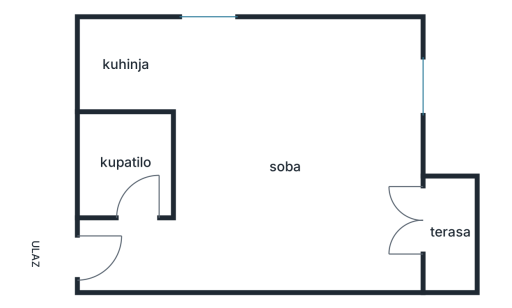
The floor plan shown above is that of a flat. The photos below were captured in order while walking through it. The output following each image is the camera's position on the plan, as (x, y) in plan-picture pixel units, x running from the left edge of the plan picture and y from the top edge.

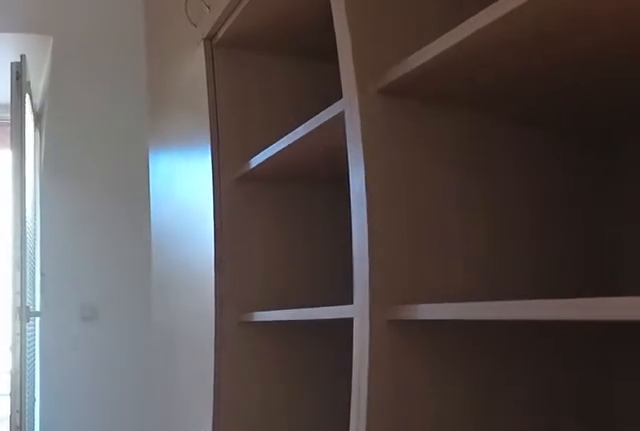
(218, 250)
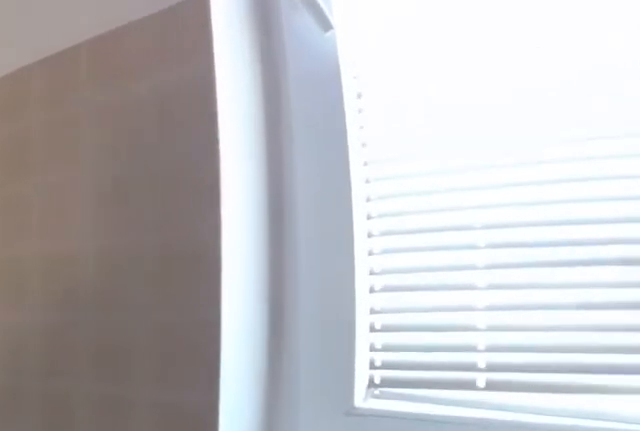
(165, 63)
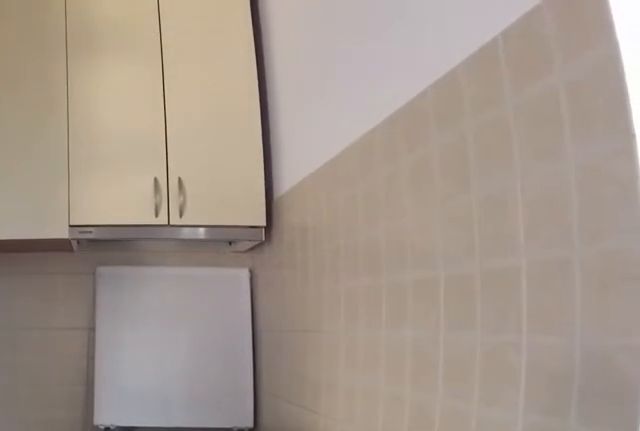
(137, 59)
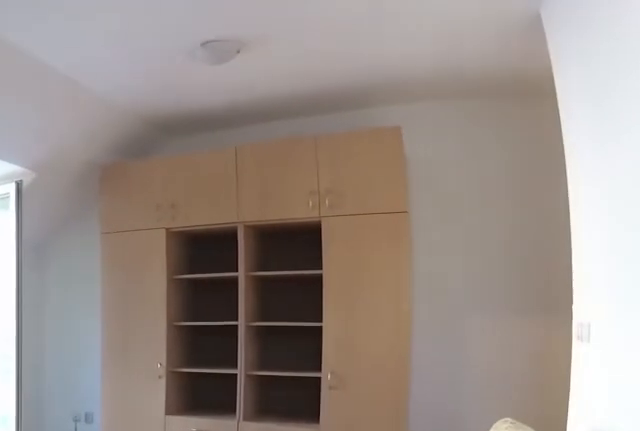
(227, 91)
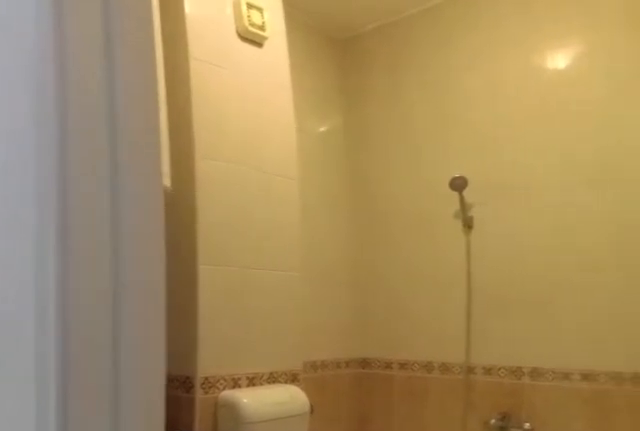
(165, 243)
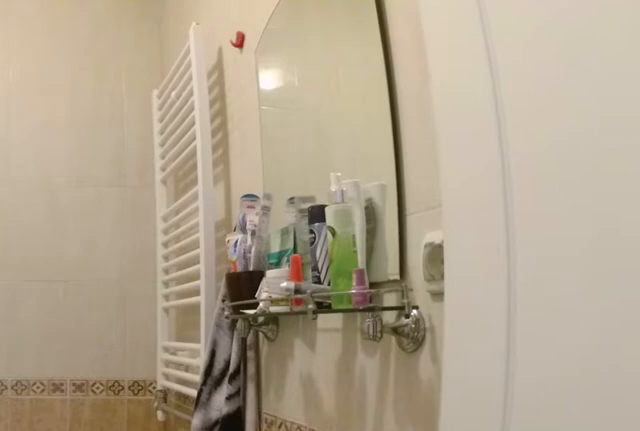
(158, 229)
